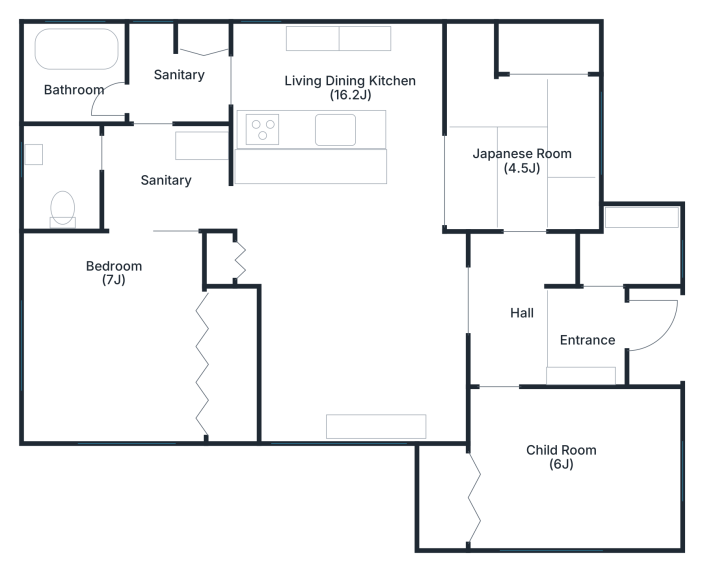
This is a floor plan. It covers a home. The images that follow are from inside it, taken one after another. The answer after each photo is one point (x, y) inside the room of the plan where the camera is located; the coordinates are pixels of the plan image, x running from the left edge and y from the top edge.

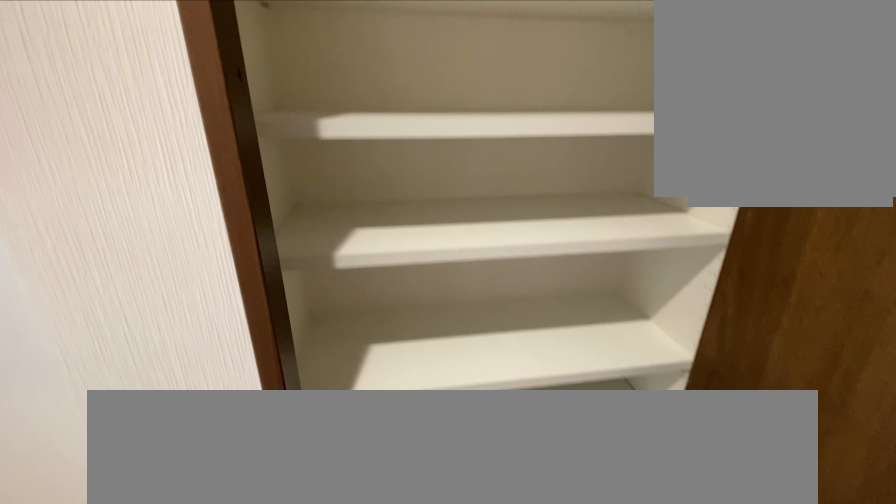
(175, 86)
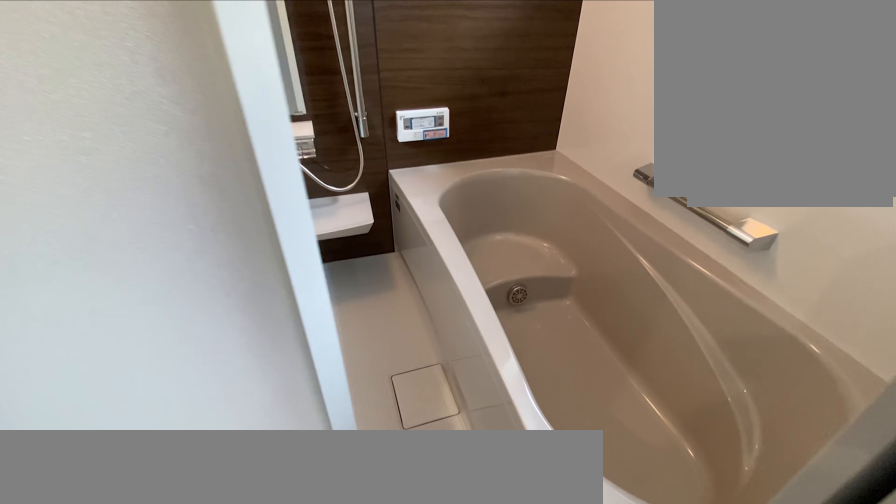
(76, 82)
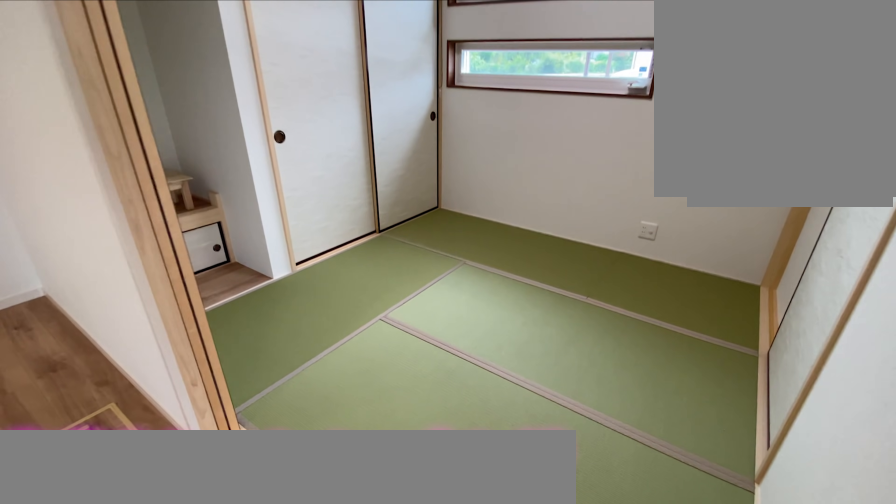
(521, 116)
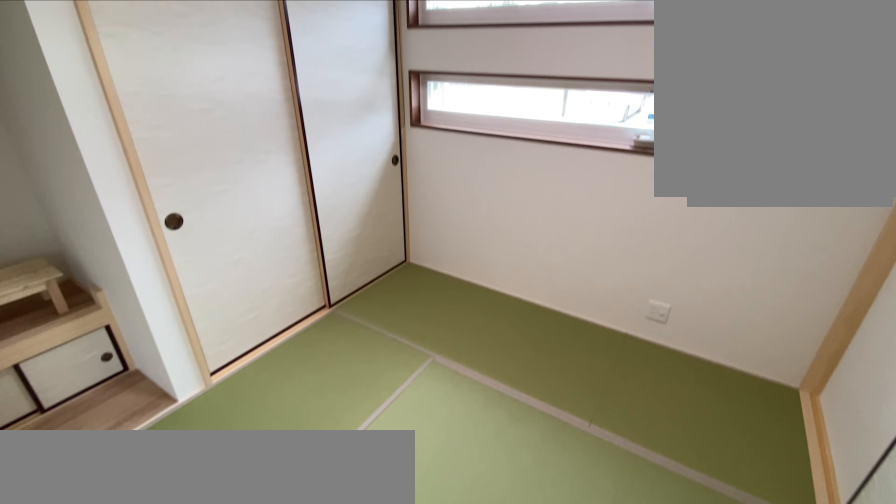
(521, 117)
